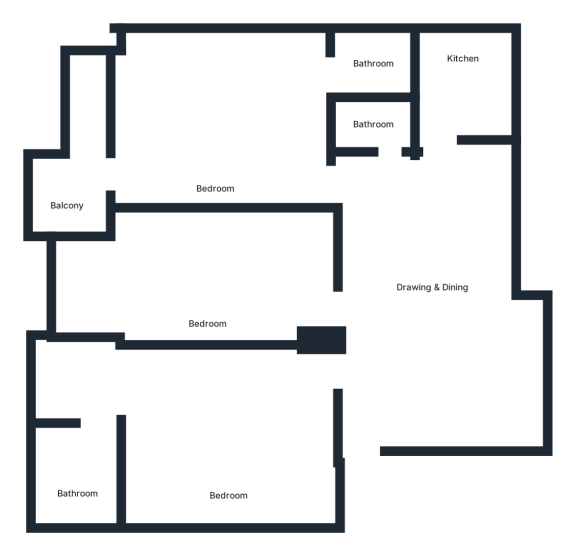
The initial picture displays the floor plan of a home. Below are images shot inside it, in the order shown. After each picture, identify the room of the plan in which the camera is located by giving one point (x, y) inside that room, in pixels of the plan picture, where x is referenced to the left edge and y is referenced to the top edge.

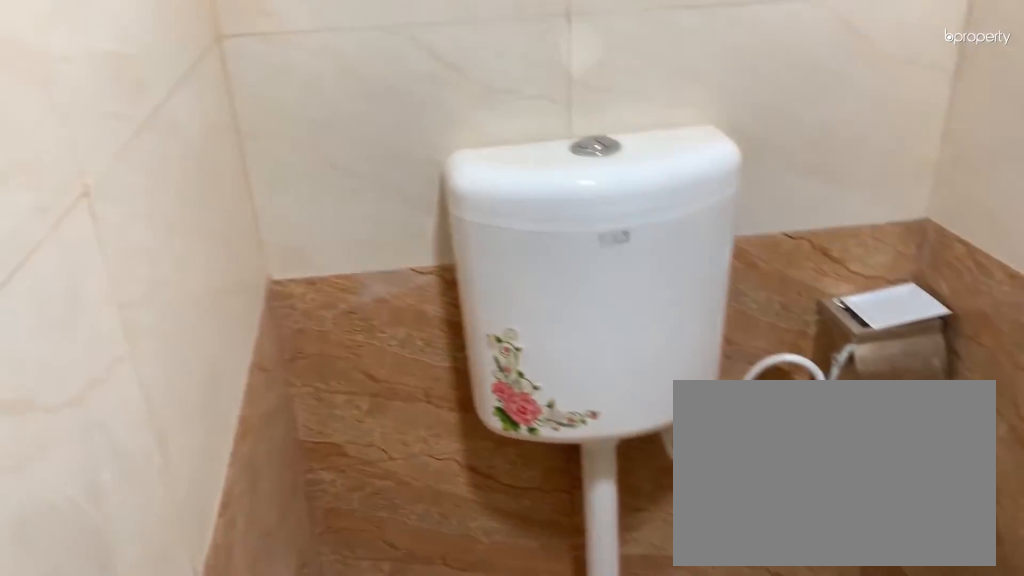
(372, 124)
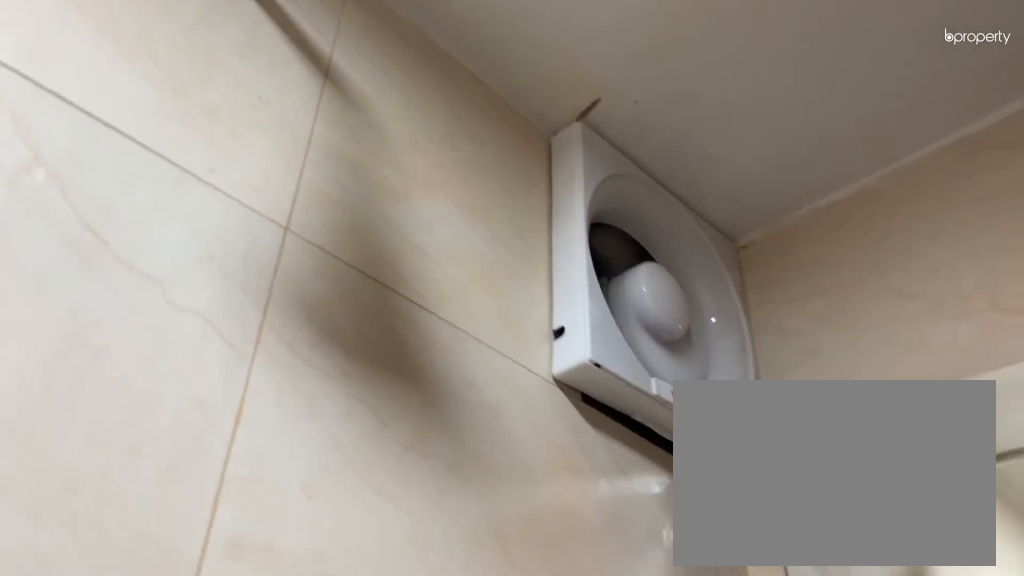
(372, 124)
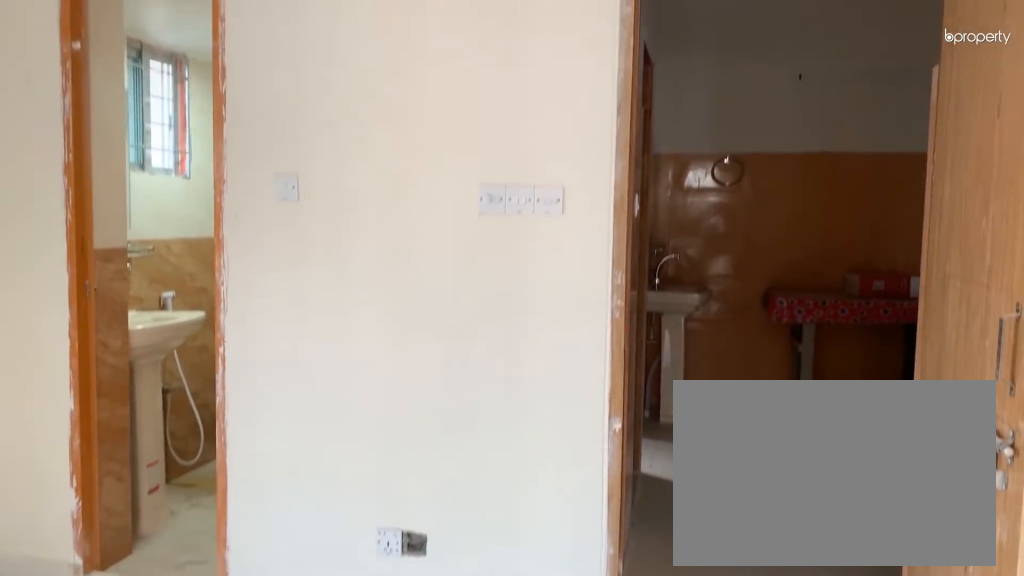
(215, 129)
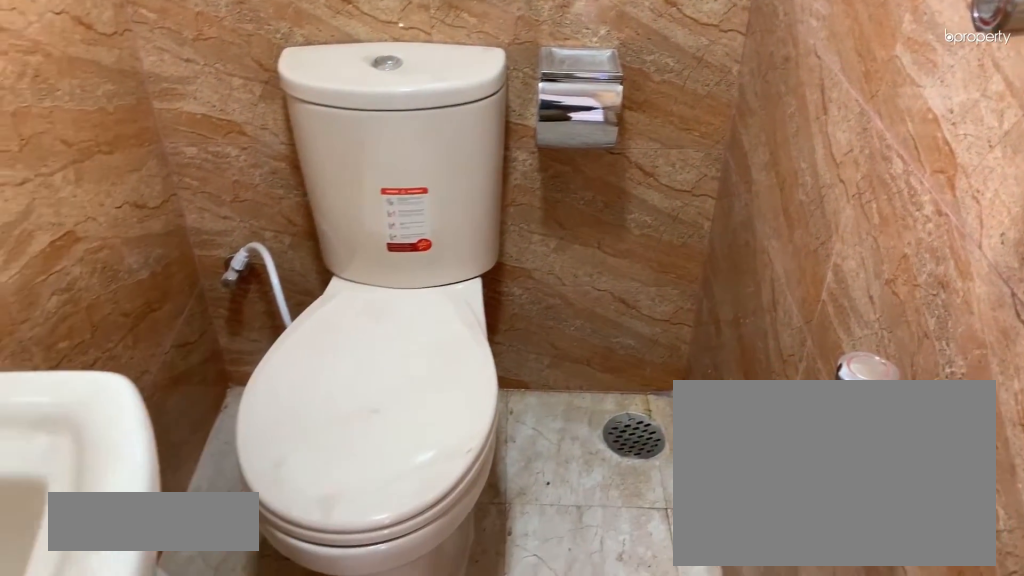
(377, 60)
